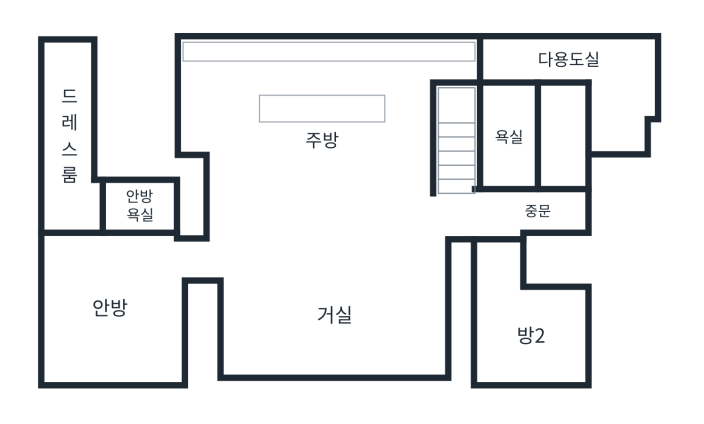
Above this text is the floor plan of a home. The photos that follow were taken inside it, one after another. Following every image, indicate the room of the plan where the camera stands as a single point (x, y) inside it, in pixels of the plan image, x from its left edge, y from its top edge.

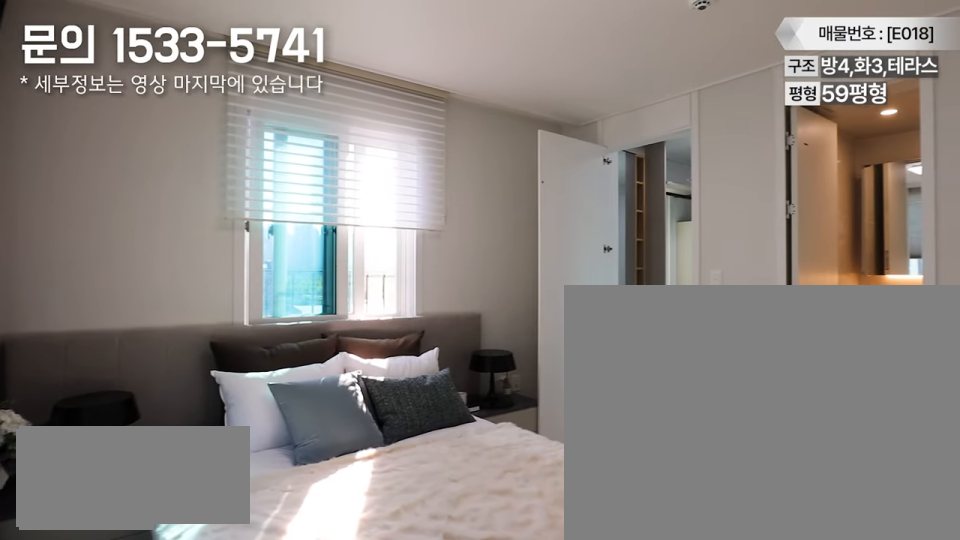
(113, 310)
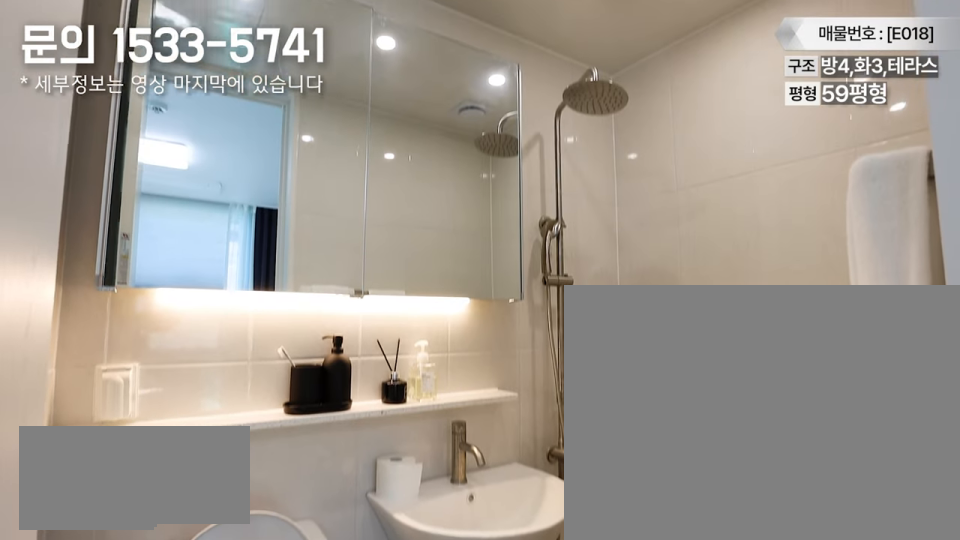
(140, 207)
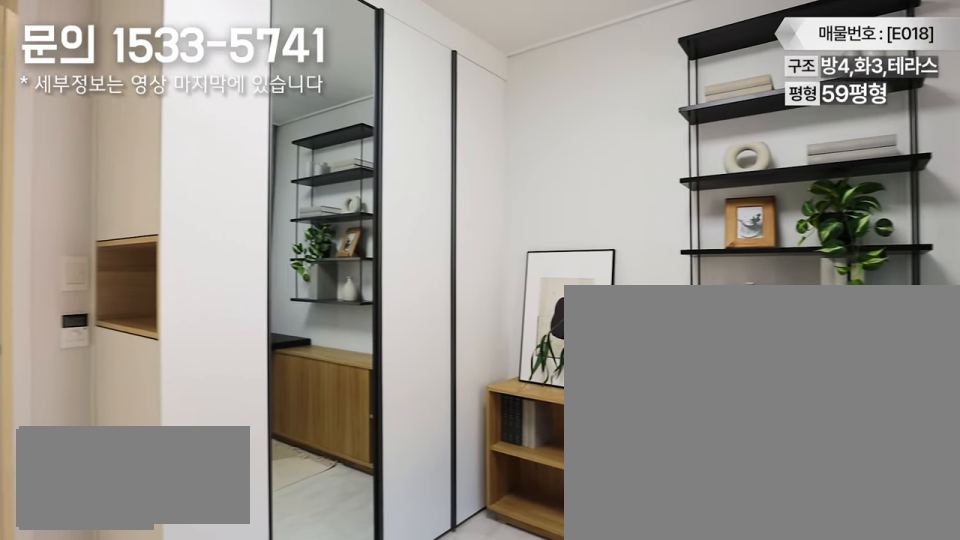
(535, 312)
